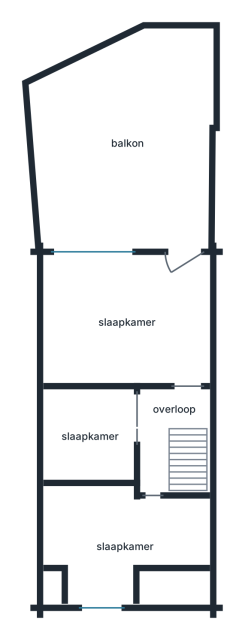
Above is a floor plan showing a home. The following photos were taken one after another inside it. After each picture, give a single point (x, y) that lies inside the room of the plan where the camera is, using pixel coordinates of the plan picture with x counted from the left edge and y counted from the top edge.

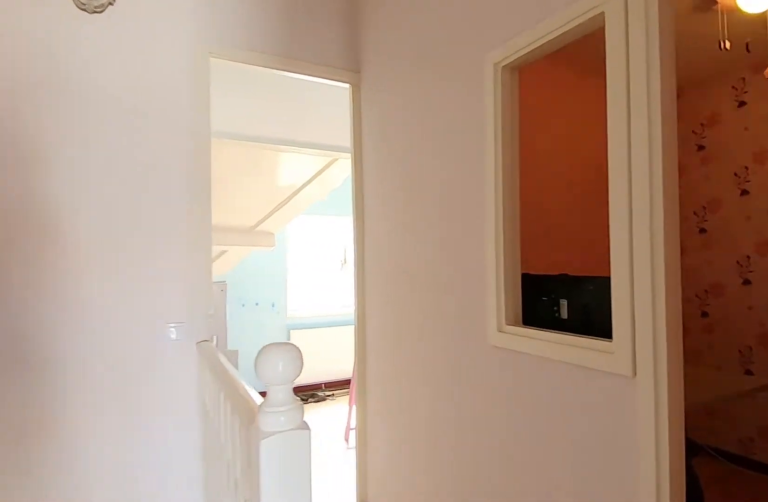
(164, 429)
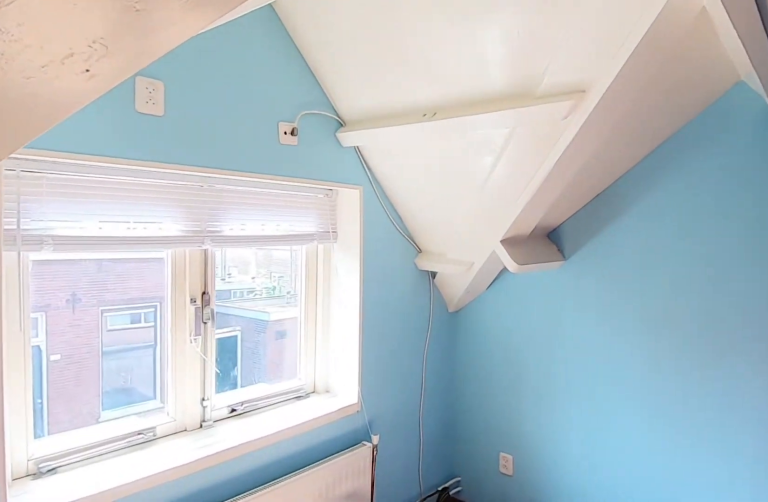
(120, 538)
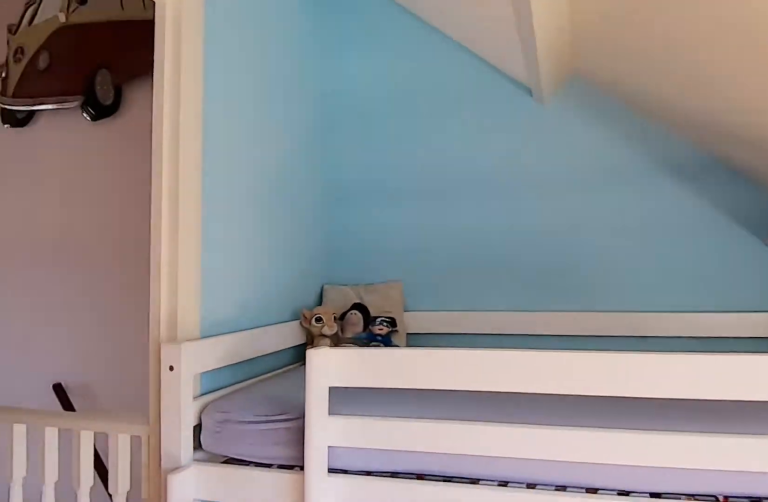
(120, 538)
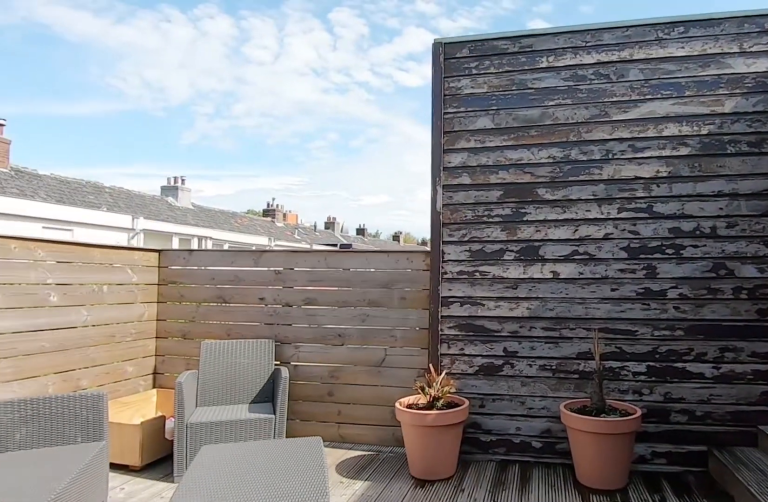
(125, 143)
